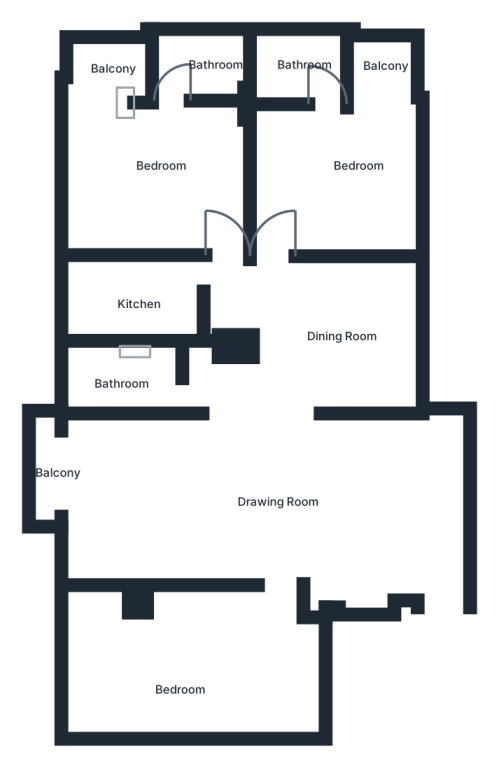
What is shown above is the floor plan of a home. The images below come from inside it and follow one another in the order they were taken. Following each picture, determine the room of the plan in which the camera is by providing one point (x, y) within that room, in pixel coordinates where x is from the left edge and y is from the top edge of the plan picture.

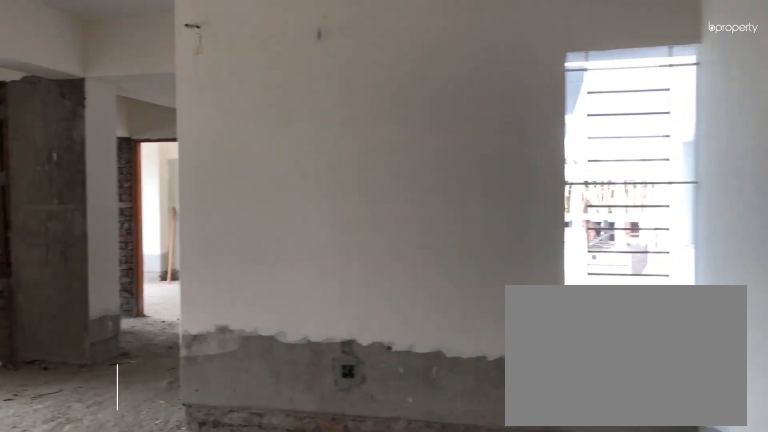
(257, 499)
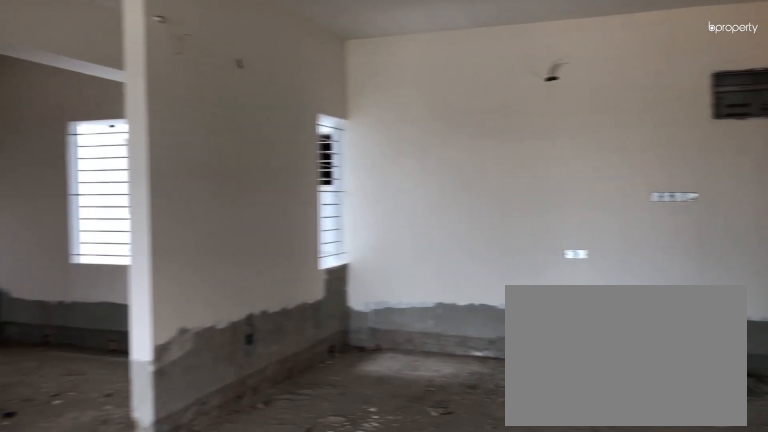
(201, 490)
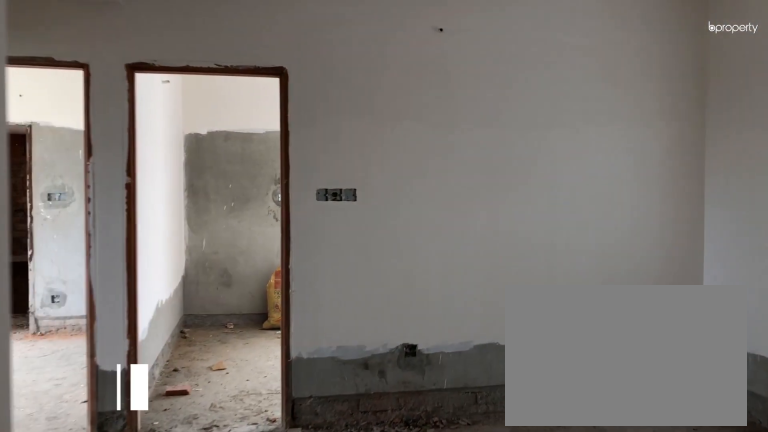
(333, 332)
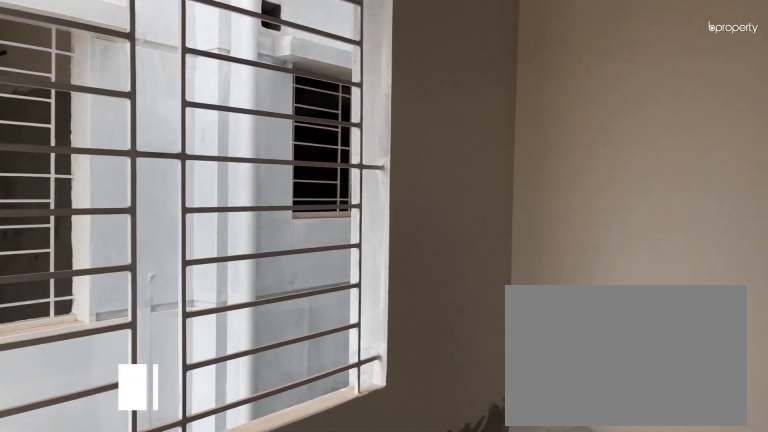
(324, 159)
